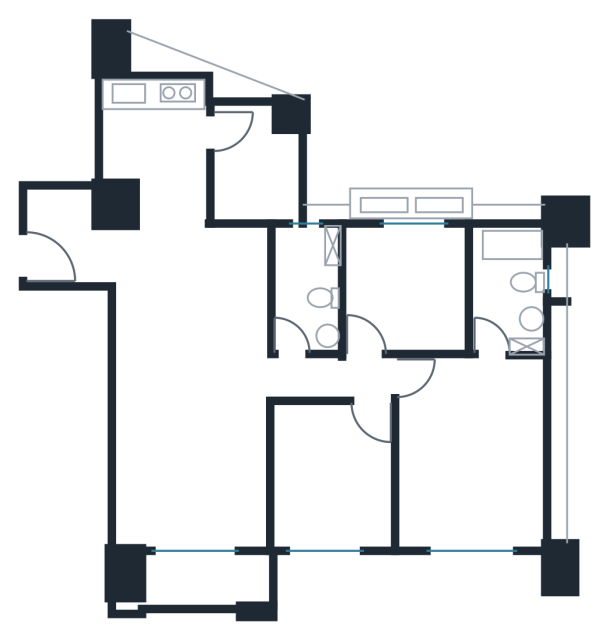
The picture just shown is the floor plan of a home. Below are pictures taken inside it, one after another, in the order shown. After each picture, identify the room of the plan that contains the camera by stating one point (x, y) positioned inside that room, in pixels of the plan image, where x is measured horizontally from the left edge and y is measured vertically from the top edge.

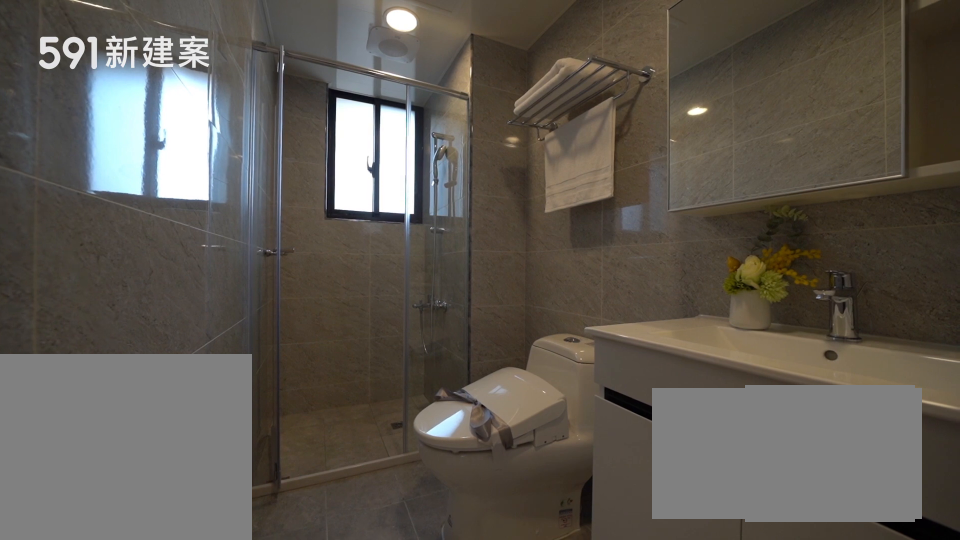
(307, 290)
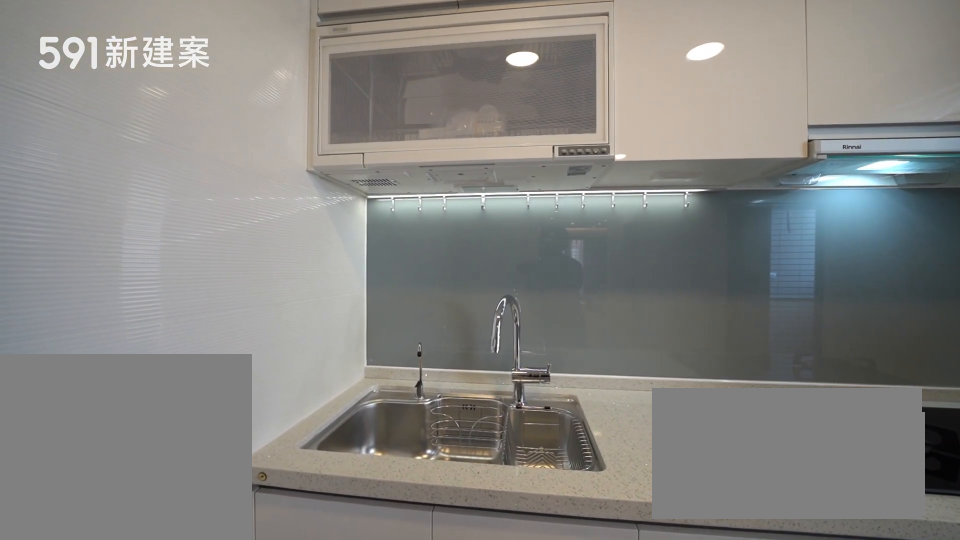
(155, 139)
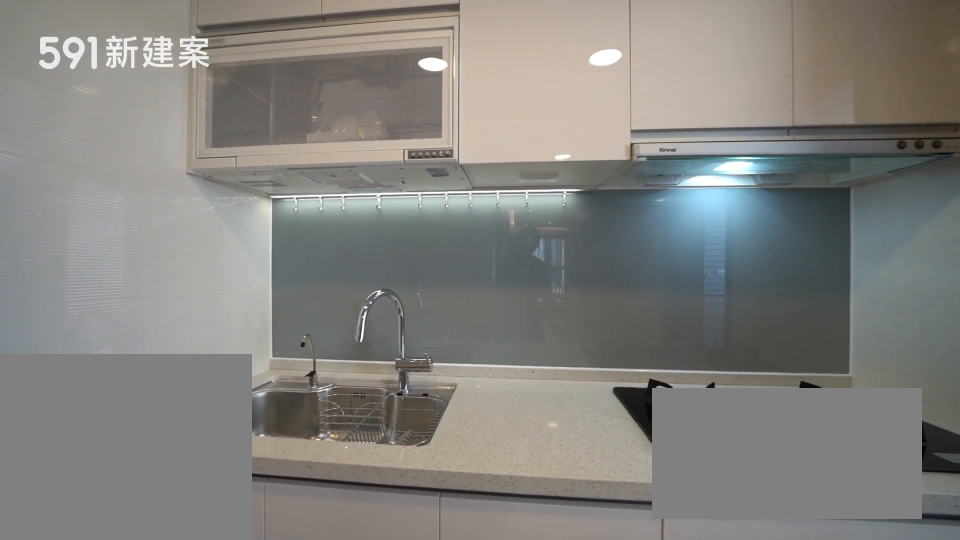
(155, 139)
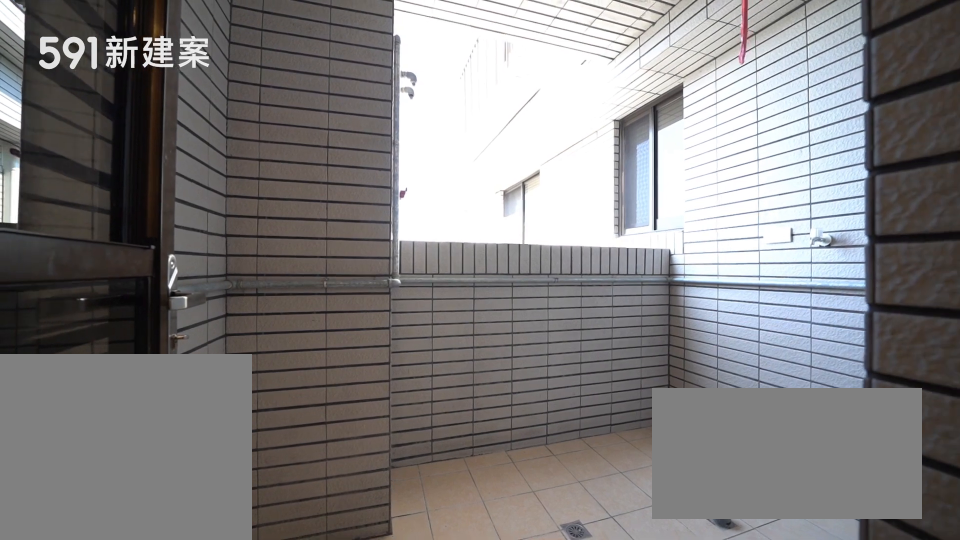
(258, 166)
